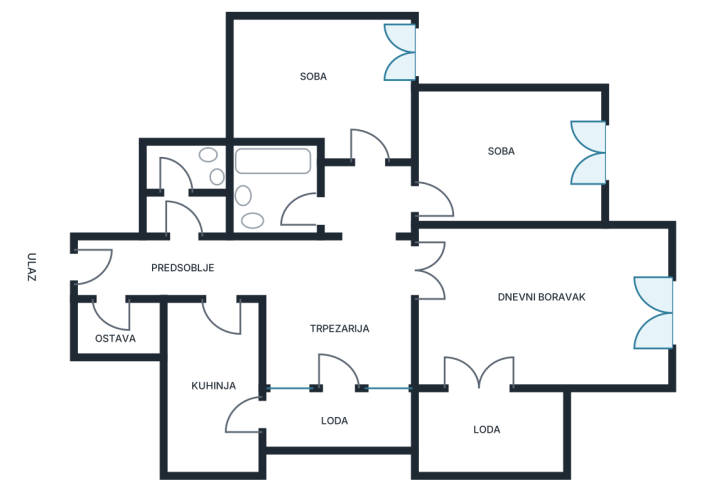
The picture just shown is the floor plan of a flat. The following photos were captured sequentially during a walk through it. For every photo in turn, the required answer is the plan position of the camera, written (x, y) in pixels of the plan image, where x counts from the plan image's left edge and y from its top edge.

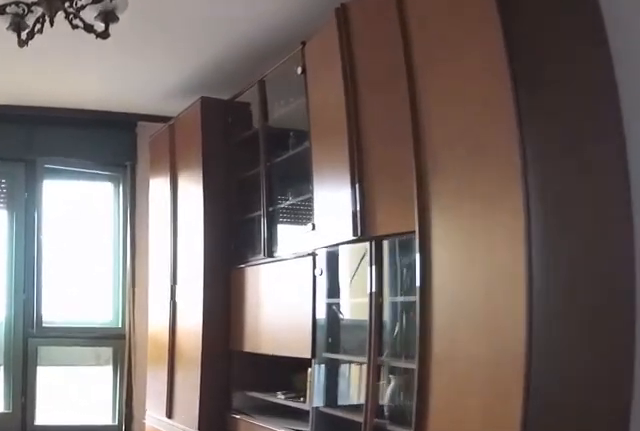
(450, 281)
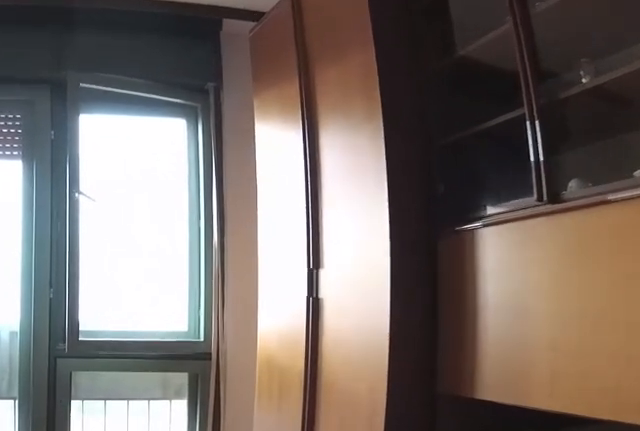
(506, 292)
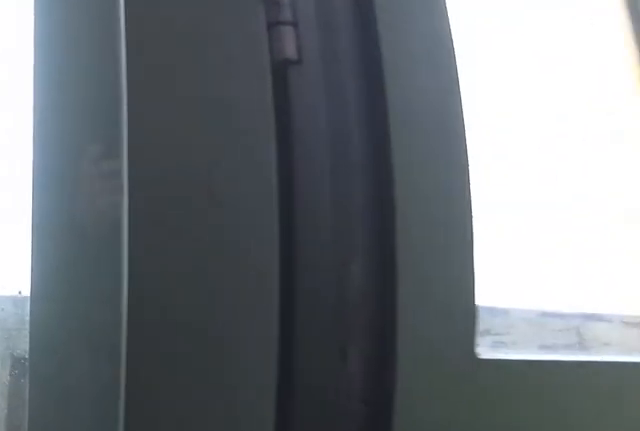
(610, 319)
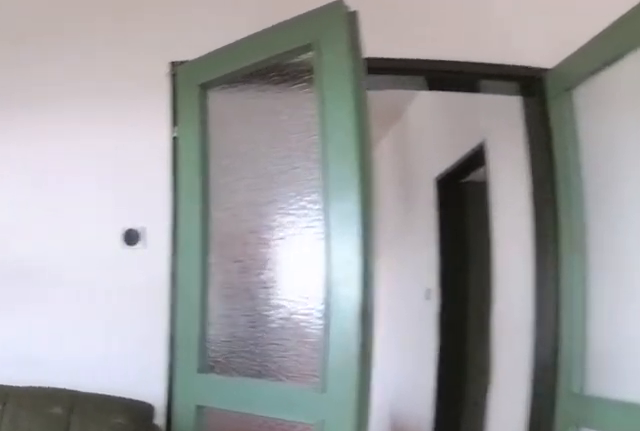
(509, 317)
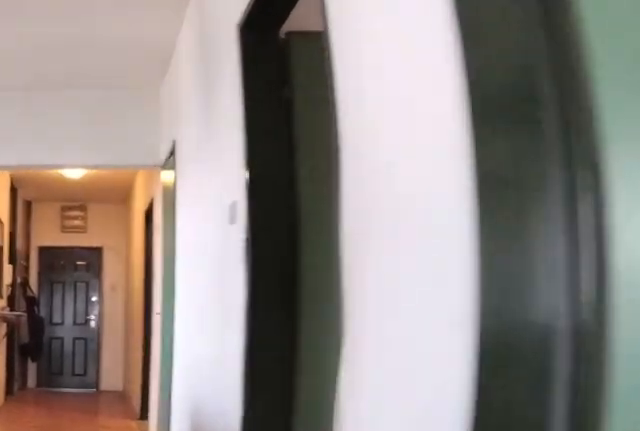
(446, 279)
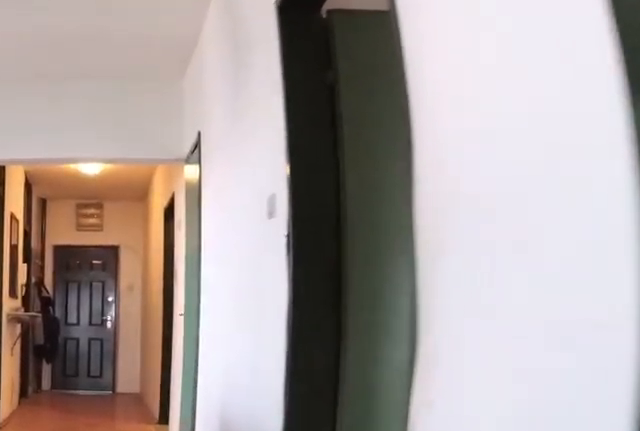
(440, 279)
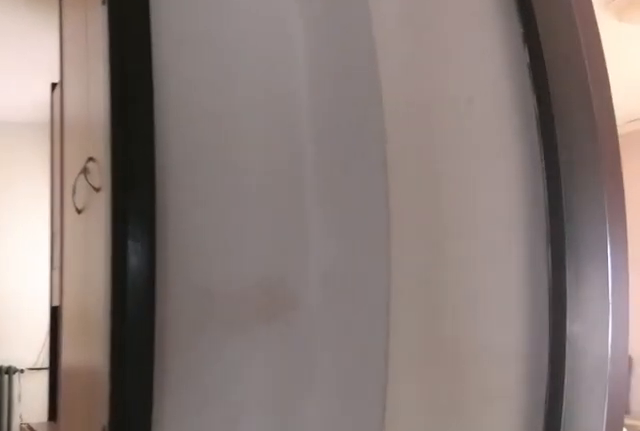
(368, 230)
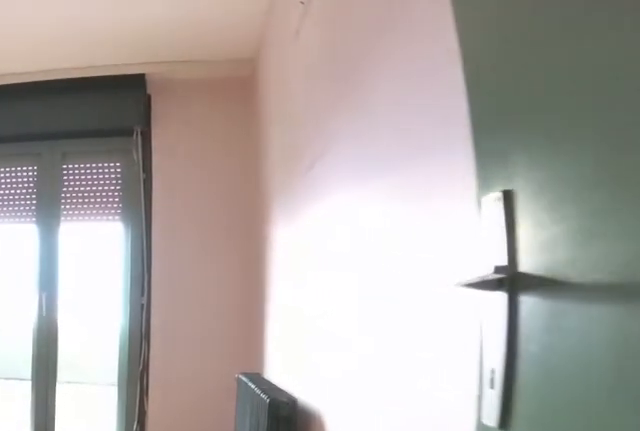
(398, 210)
